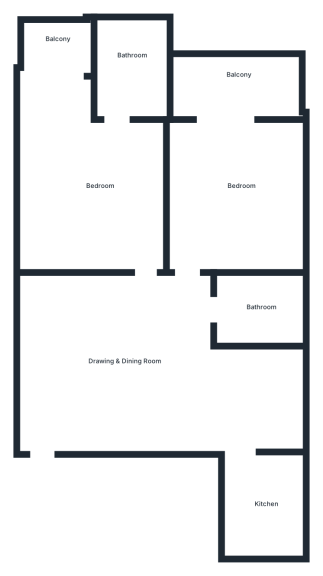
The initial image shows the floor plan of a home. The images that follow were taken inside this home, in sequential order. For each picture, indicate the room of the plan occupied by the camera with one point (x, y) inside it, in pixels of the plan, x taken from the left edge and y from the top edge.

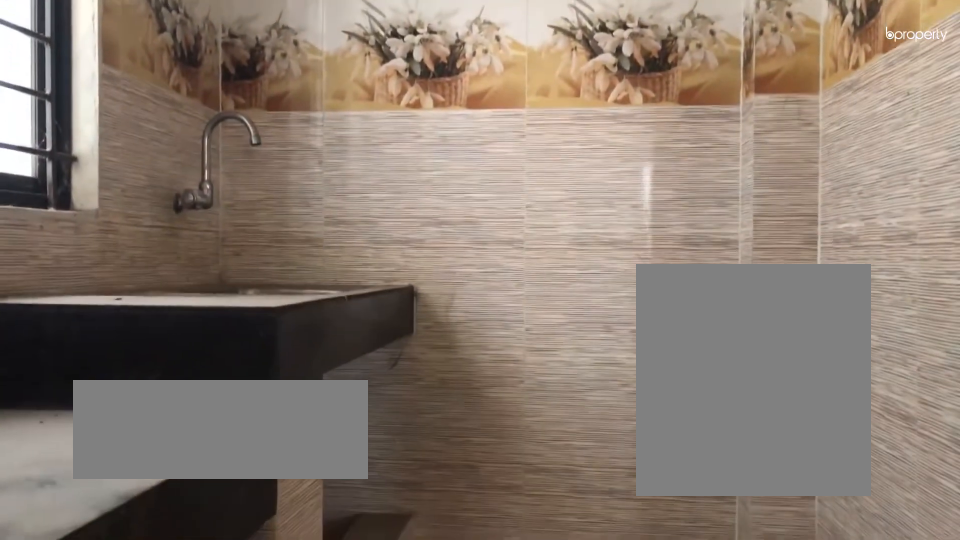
(264, 510)
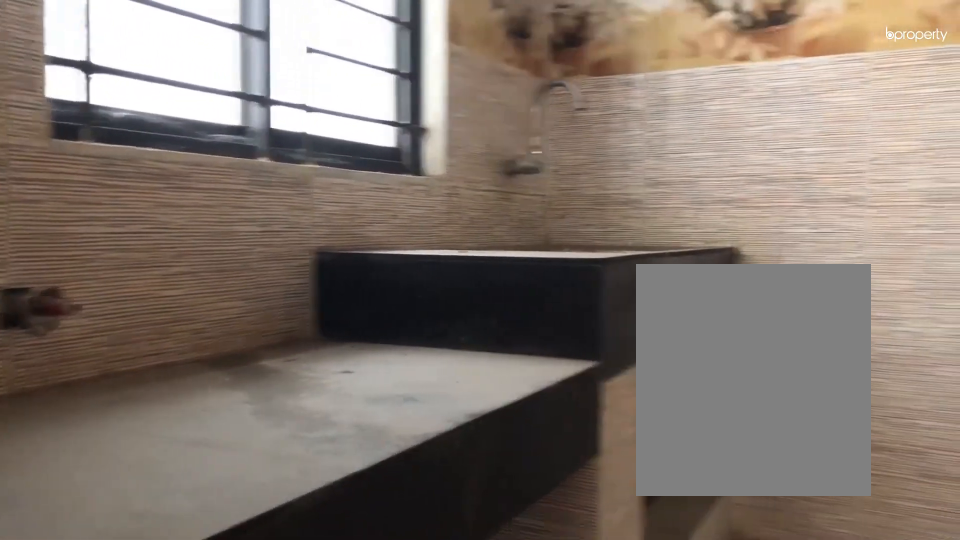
(264, 510)
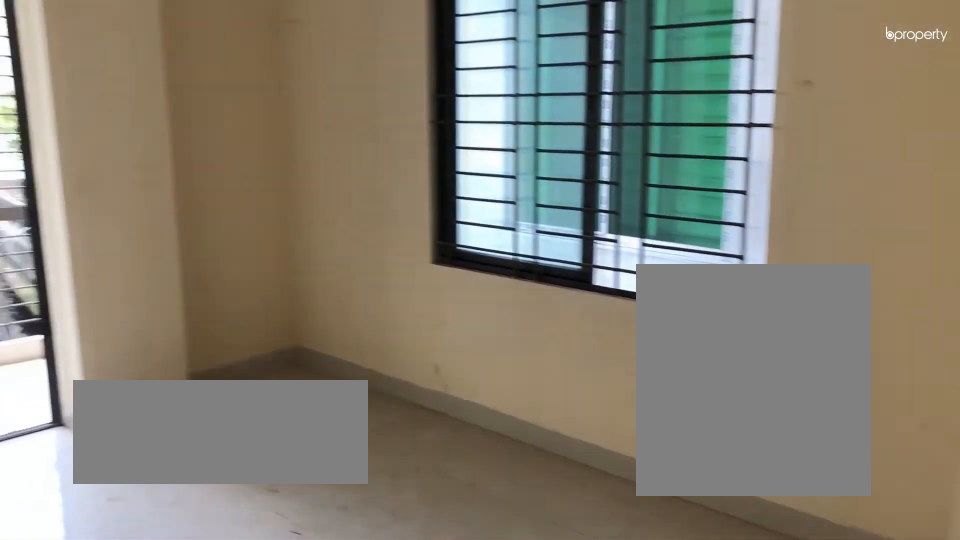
(241, 191)
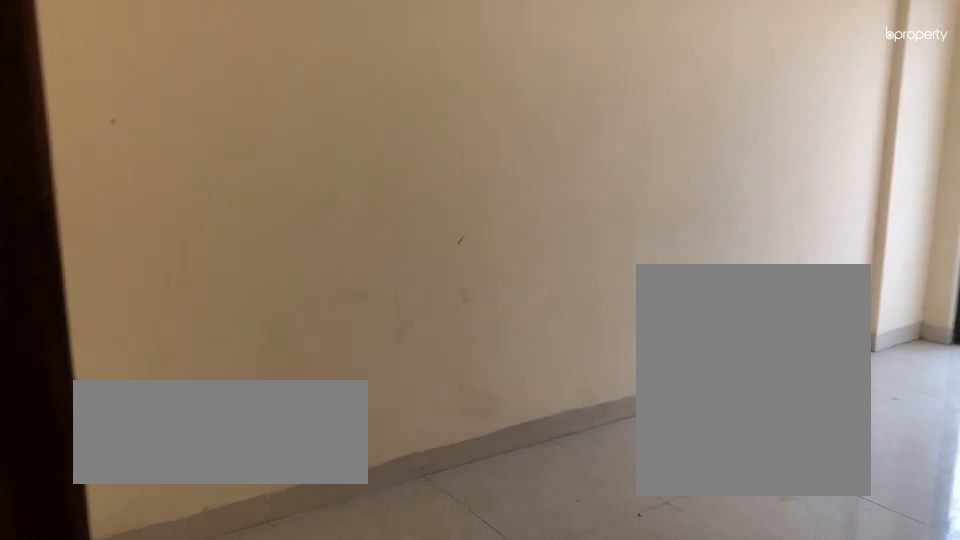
(105, 193)
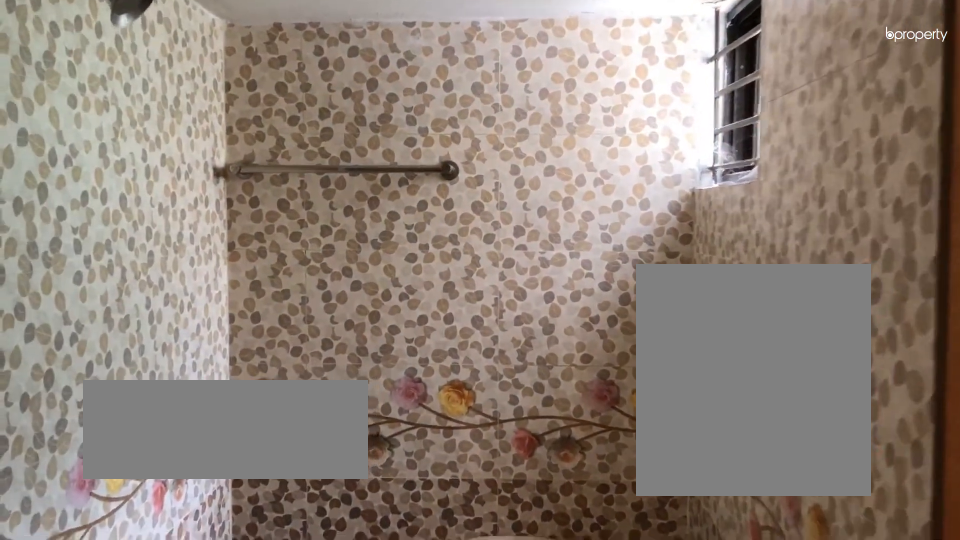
(132, 64)
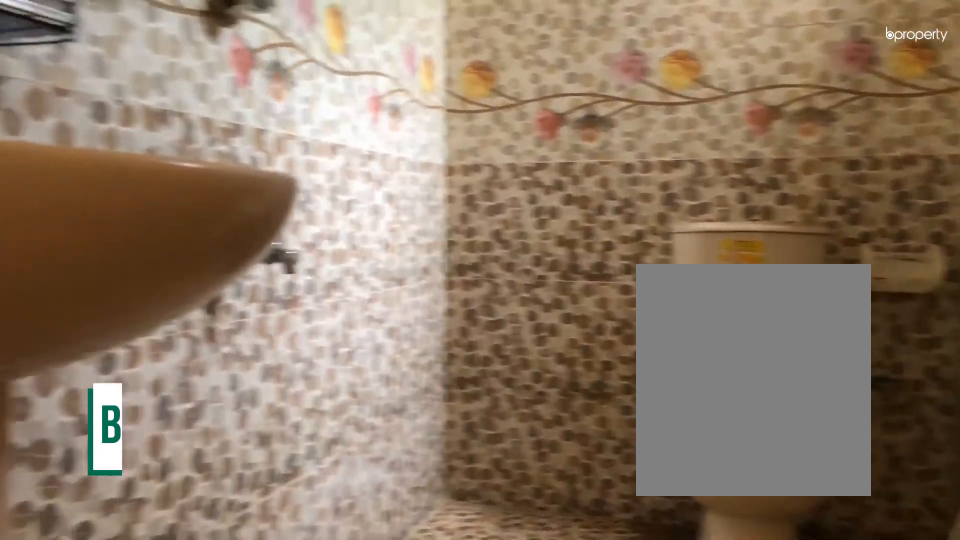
(132, 64)
